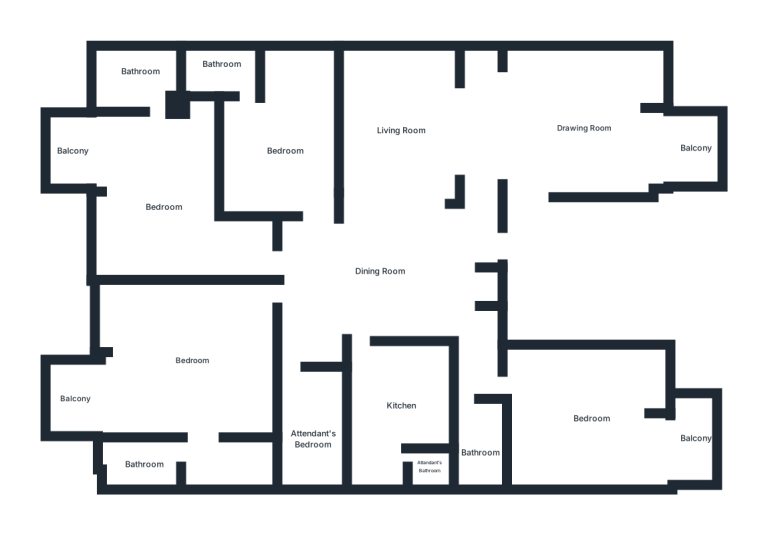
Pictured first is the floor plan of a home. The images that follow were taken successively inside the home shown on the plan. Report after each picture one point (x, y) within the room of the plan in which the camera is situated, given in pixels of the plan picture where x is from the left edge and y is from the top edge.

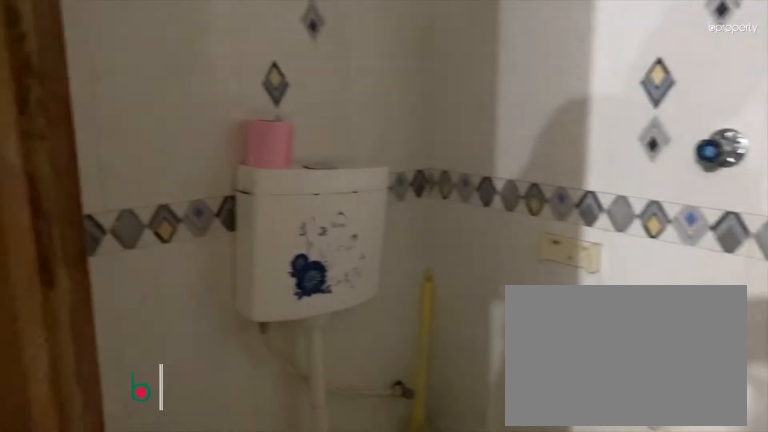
(222, 65)
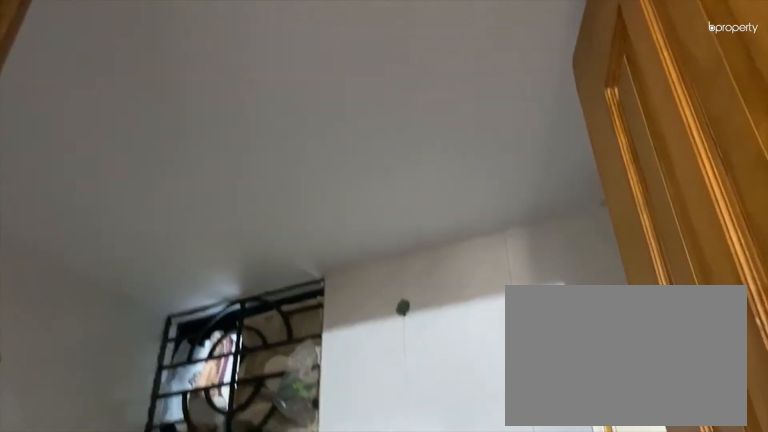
(222, 65)
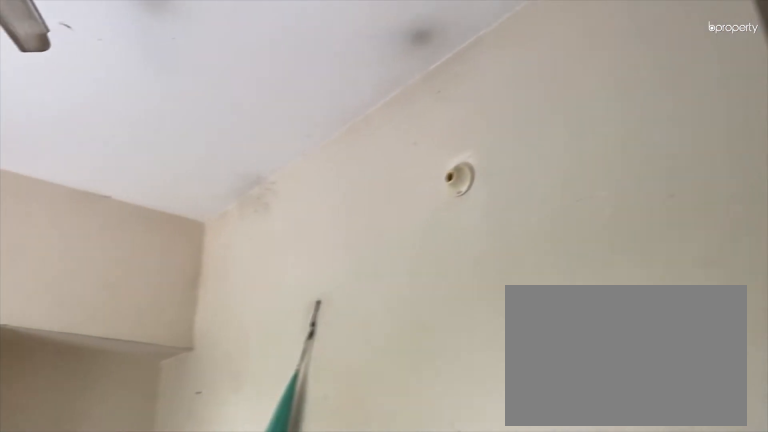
(164, 206)
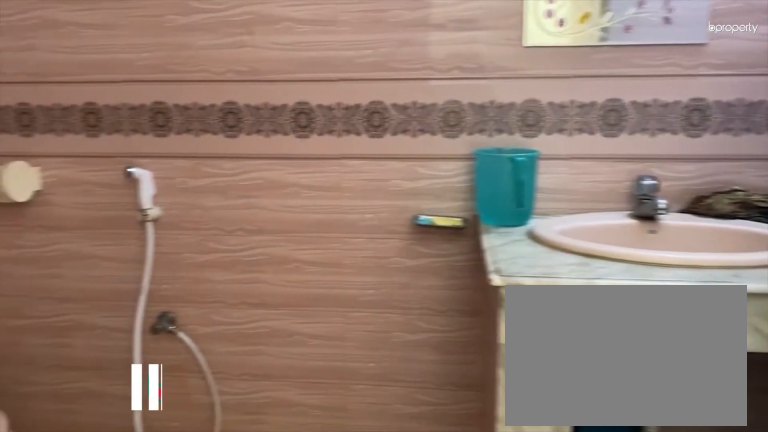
(138, 71)
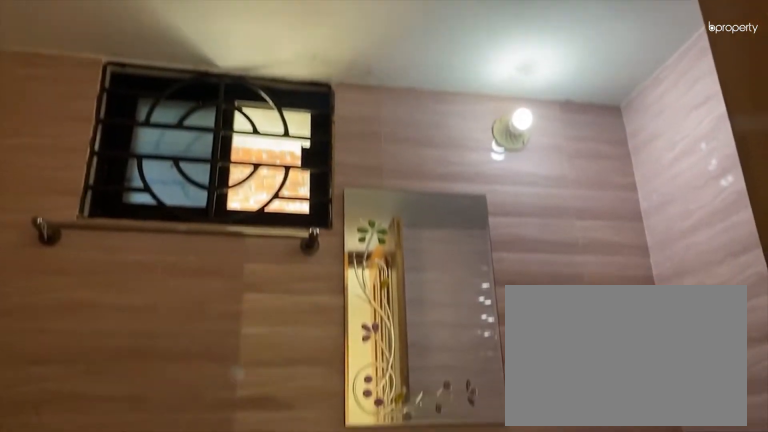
(138, 71)
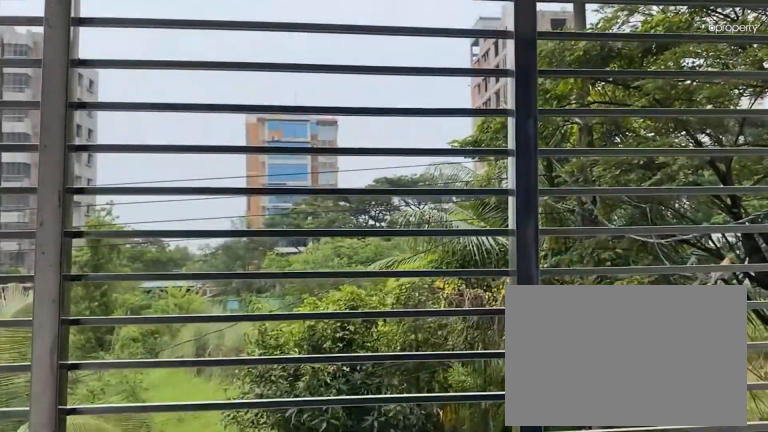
(77, 153)
